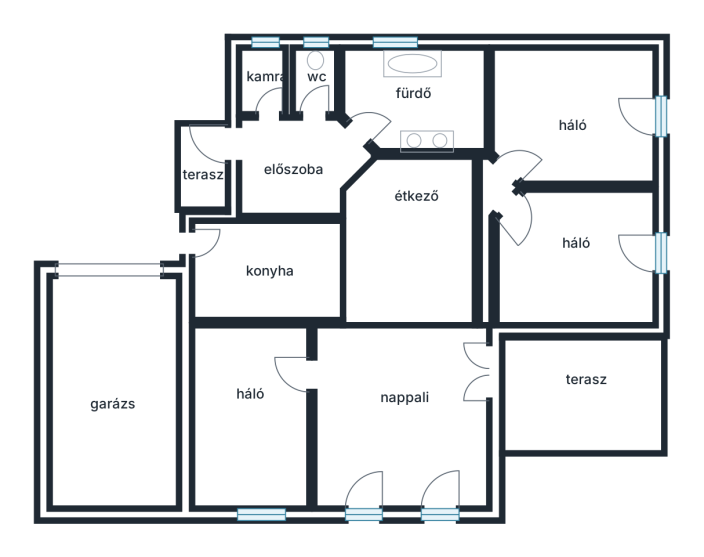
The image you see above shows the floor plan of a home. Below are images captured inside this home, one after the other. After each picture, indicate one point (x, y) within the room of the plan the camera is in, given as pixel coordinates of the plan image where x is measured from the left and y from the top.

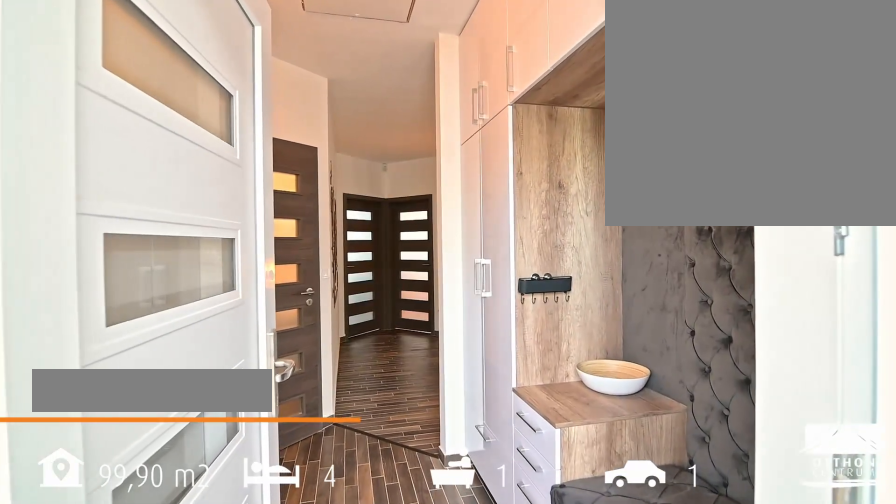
(296, 165)
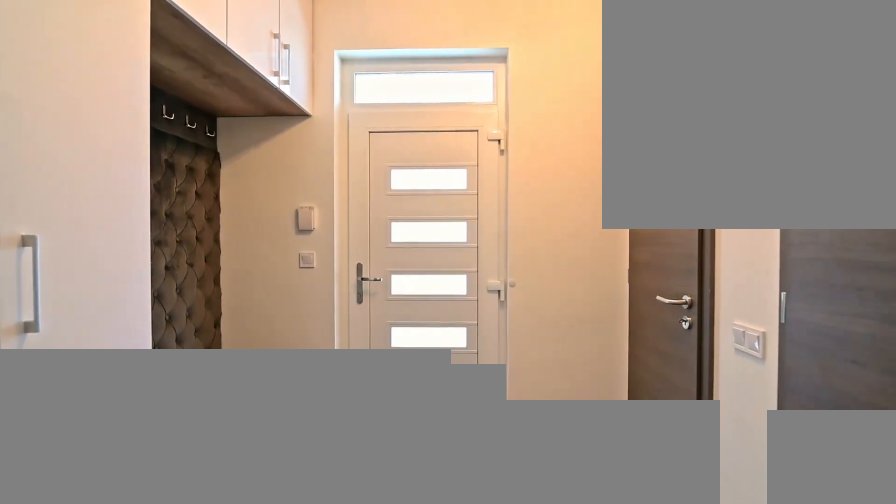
(295, 165)
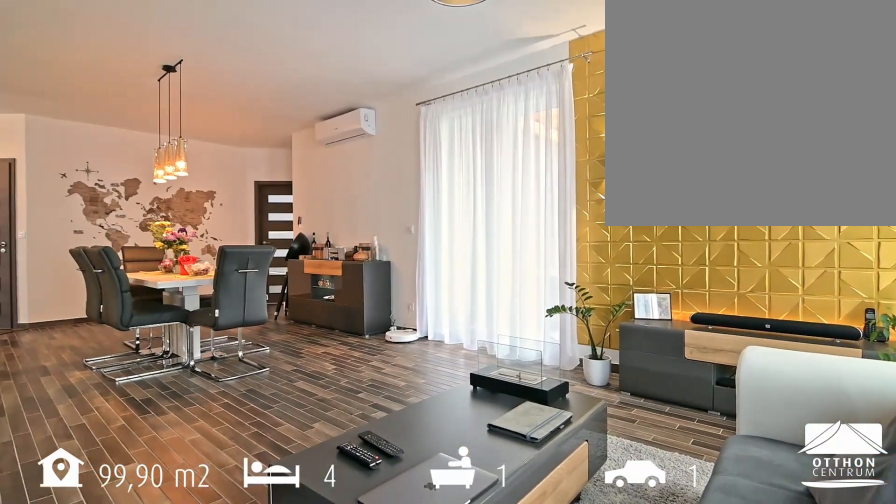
(413, 328)
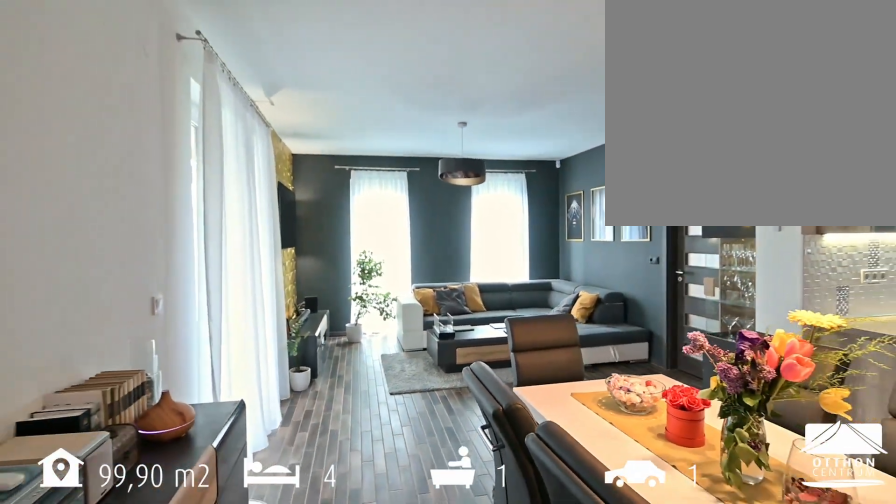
(365, 268)
